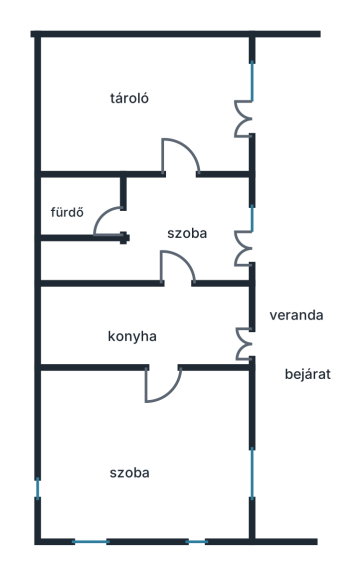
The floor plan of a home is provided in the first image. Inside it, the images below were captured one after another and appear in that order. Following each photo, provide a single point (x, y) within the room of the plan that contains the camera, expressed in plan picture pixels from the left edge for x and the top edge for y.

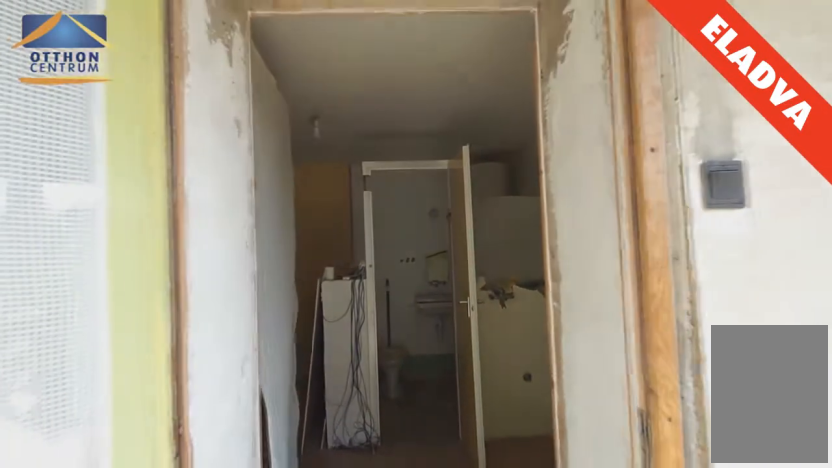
(252, 238)
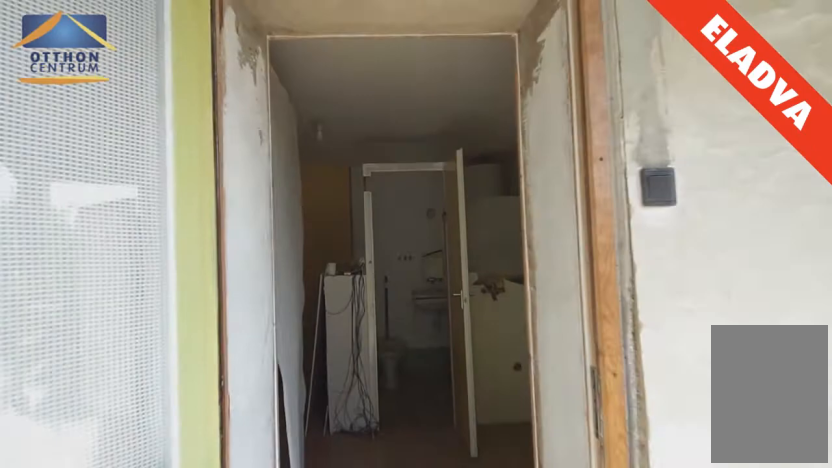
(260, 237)
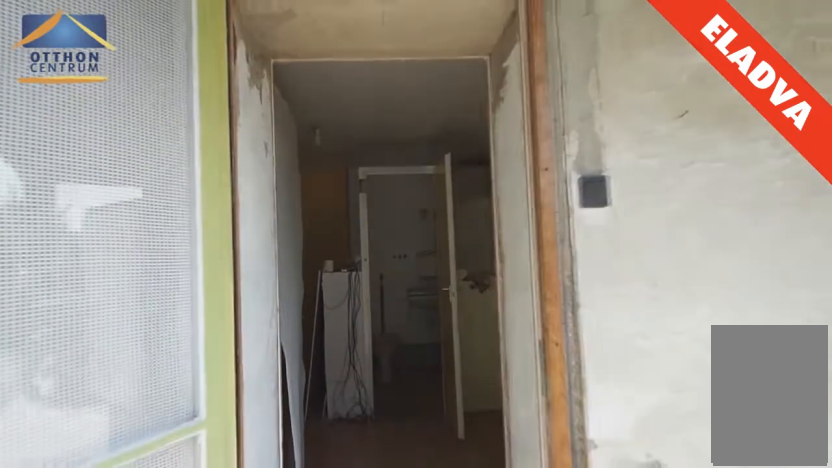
(269, 238)
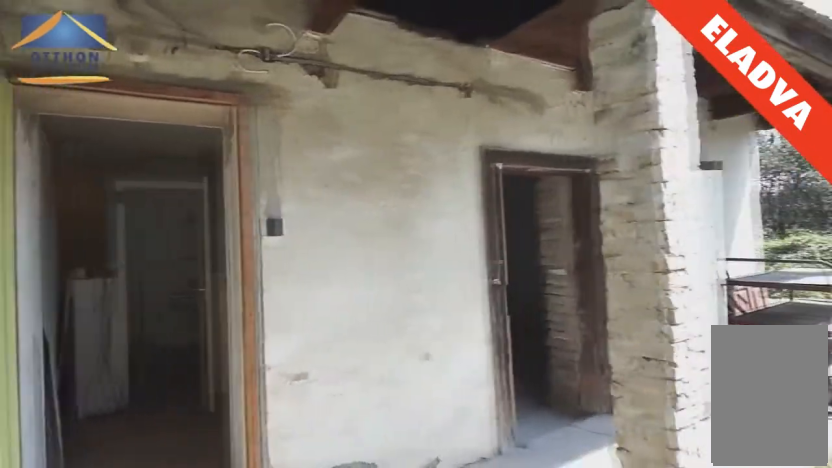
(290, 239)
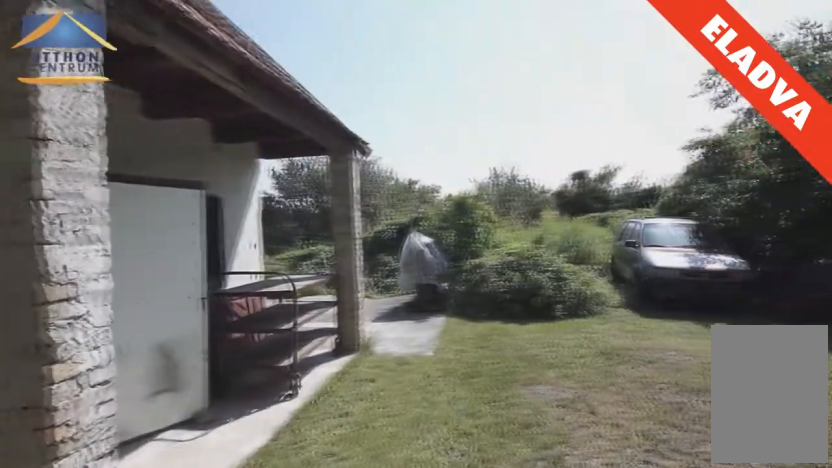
(290, 238)
